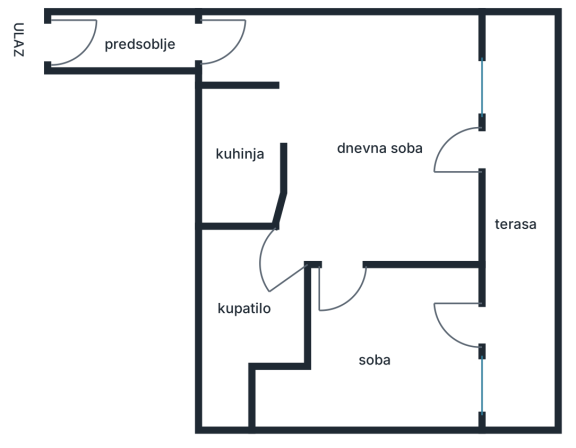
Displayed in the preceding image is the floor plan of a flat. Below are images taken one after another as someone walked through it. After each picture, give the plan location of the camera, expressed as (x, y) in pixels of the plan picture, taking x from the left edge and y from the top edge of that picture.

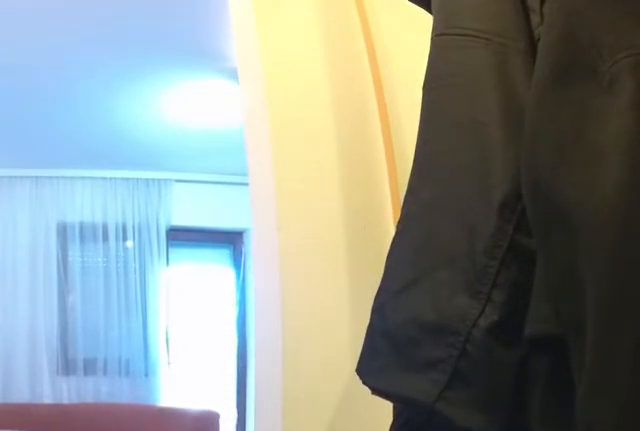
(189, 41)
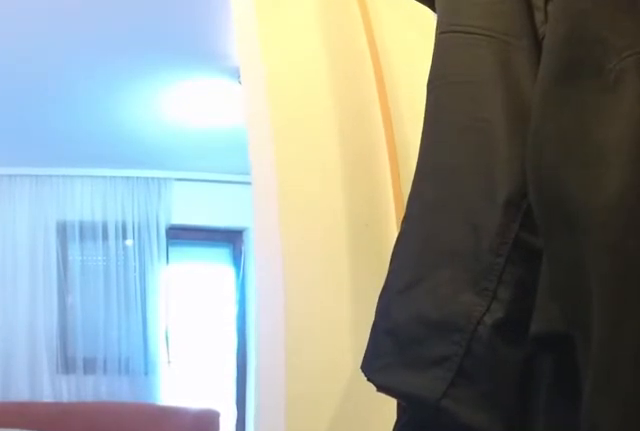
(189, 41)
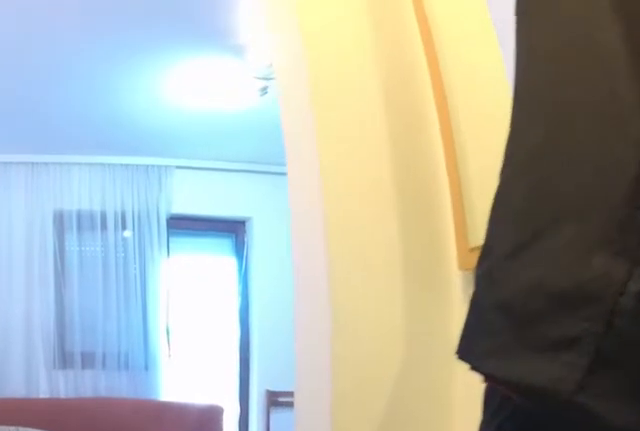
(201, 41)
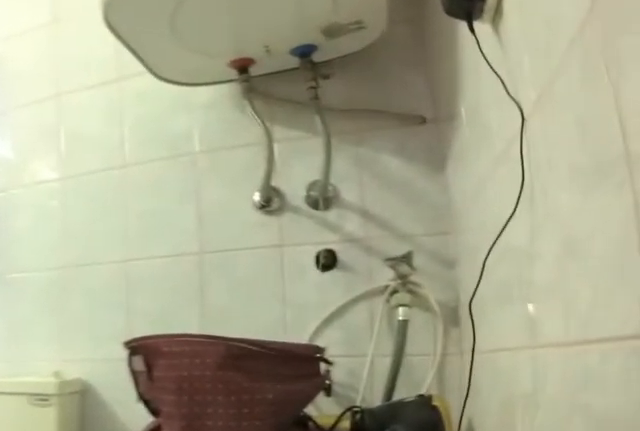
(283, 230)
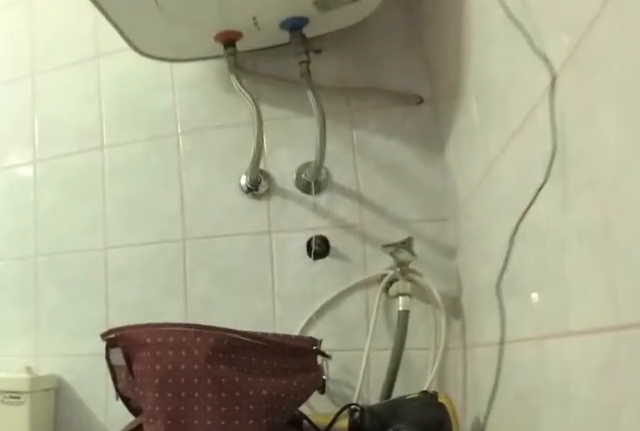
(280, 234)
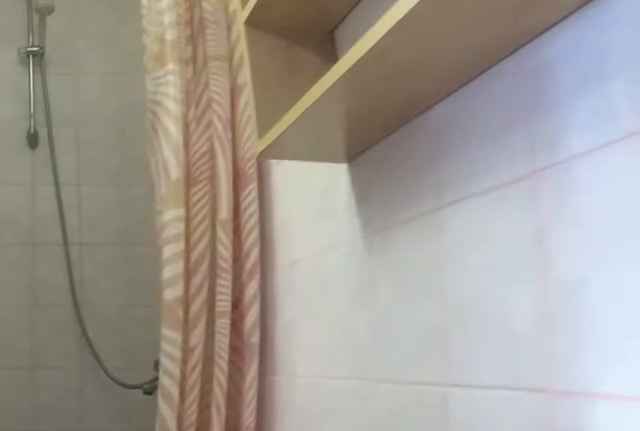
(241, 278)
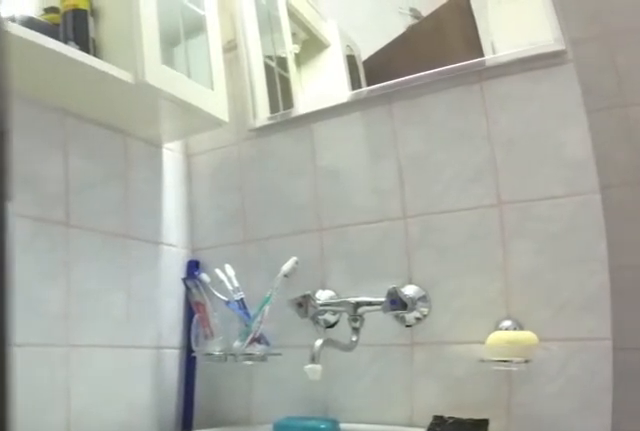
(297, 234)
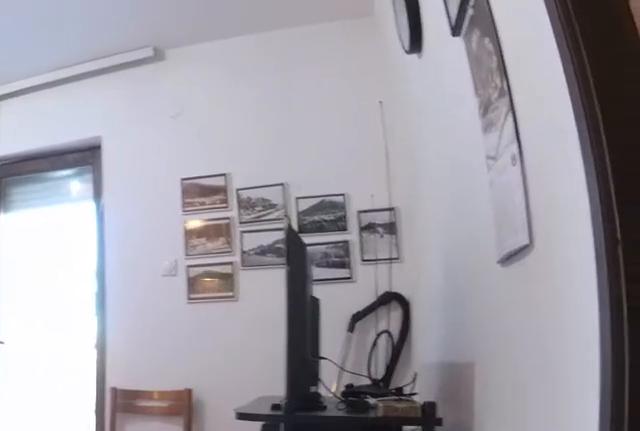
(301, 234)
